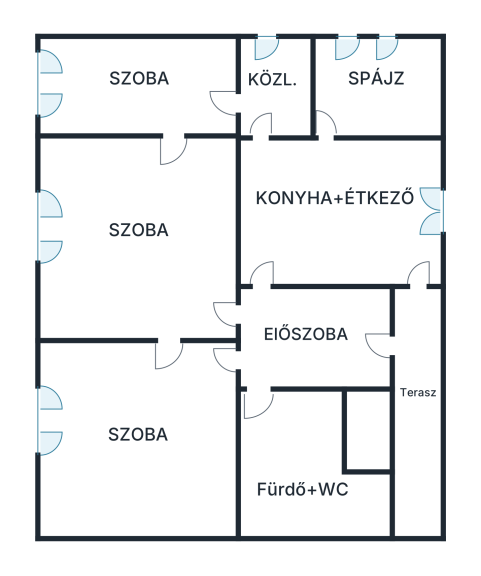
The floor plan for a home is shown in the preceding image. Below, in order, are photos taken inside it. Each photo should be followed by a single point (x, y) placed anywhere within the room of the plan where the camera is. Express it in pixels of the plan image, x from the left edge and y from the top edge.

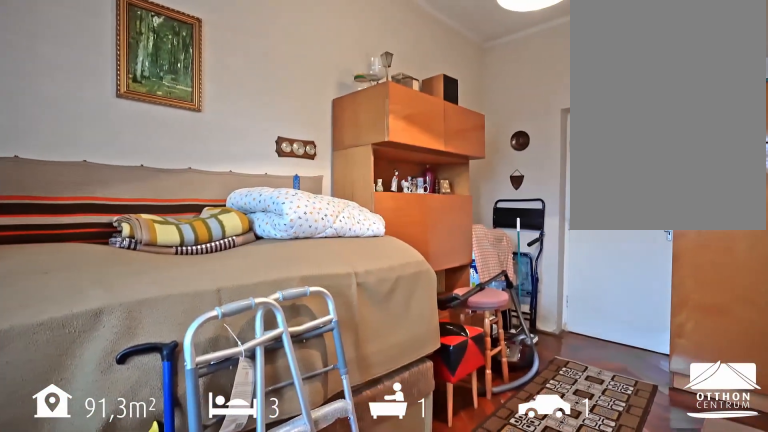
(139, 87)
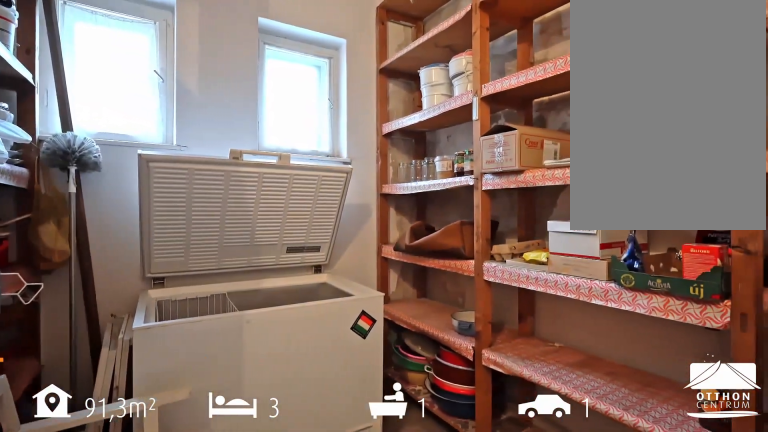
(374, 84)
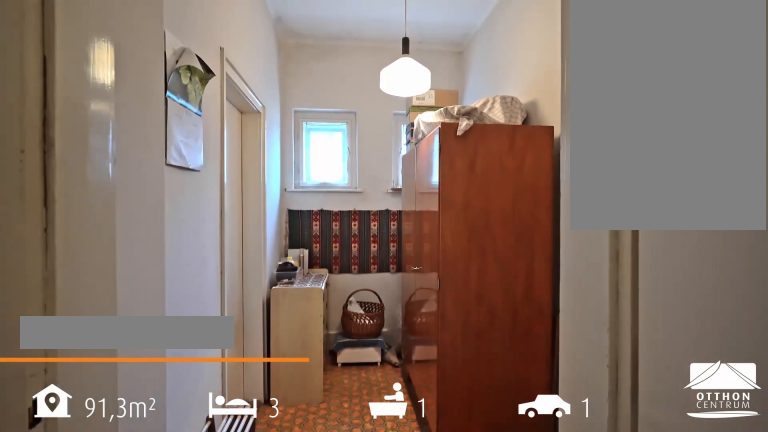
(279, 87)
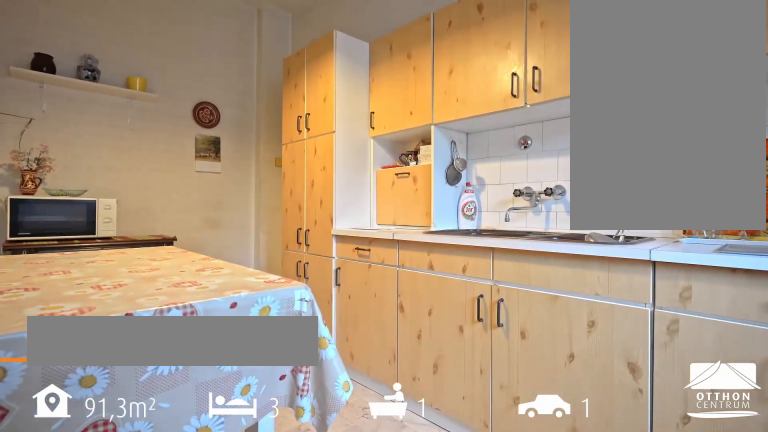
(343, 217)
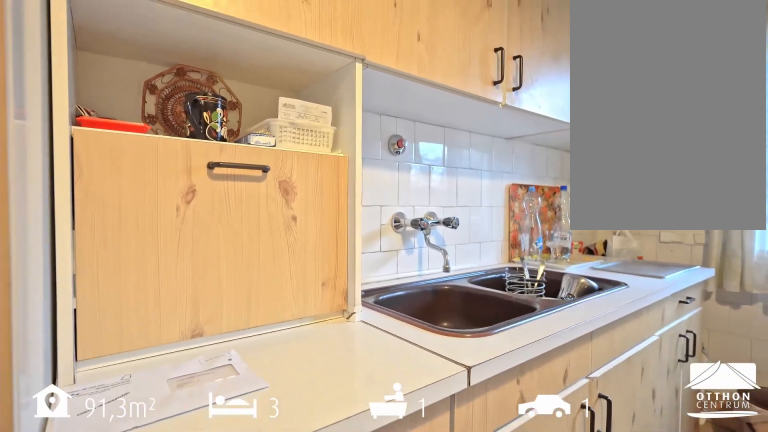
(343, 217)
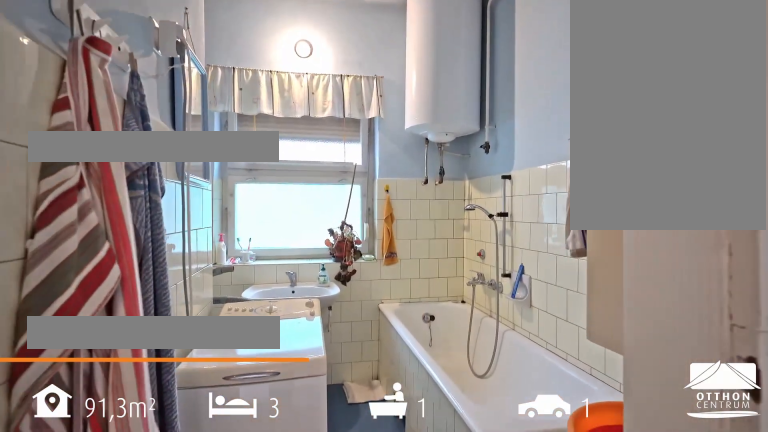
(292, 468)
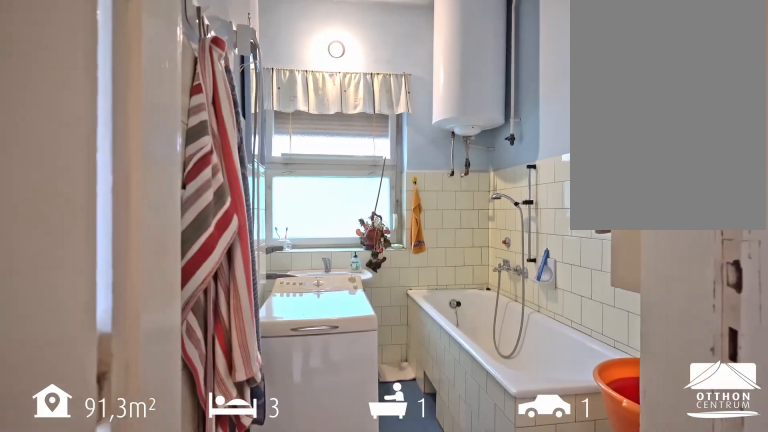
(292, 468)
